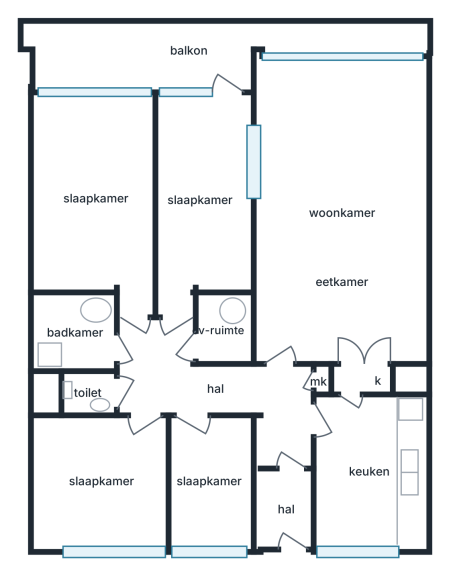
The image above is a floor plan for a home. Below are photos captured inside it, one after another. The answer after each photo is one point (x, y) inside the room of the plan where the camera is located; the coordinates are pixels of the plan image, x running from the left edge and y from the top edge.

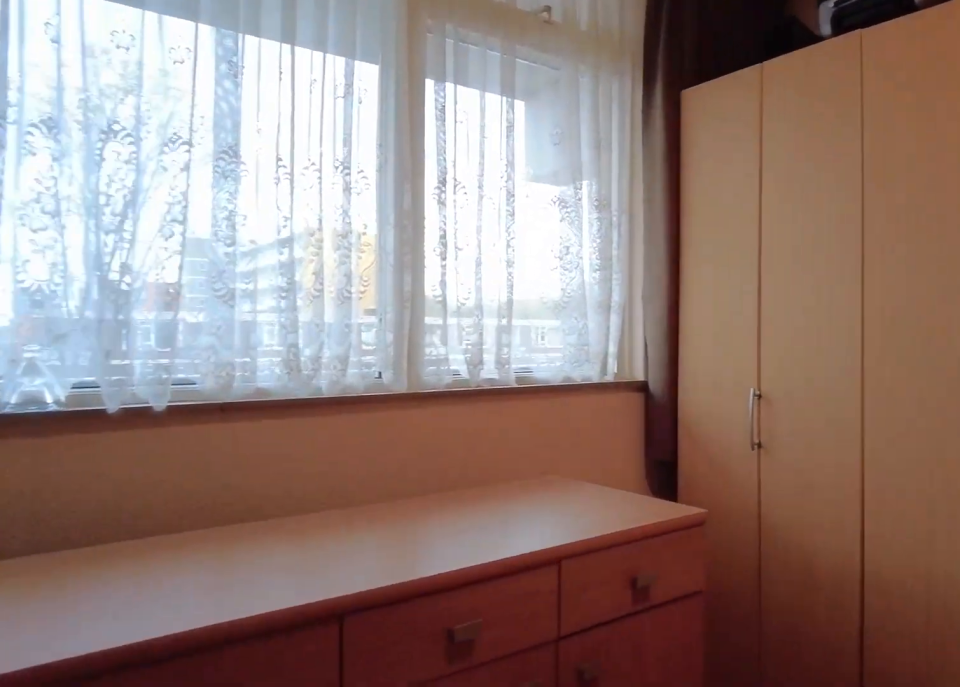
(101, 480)
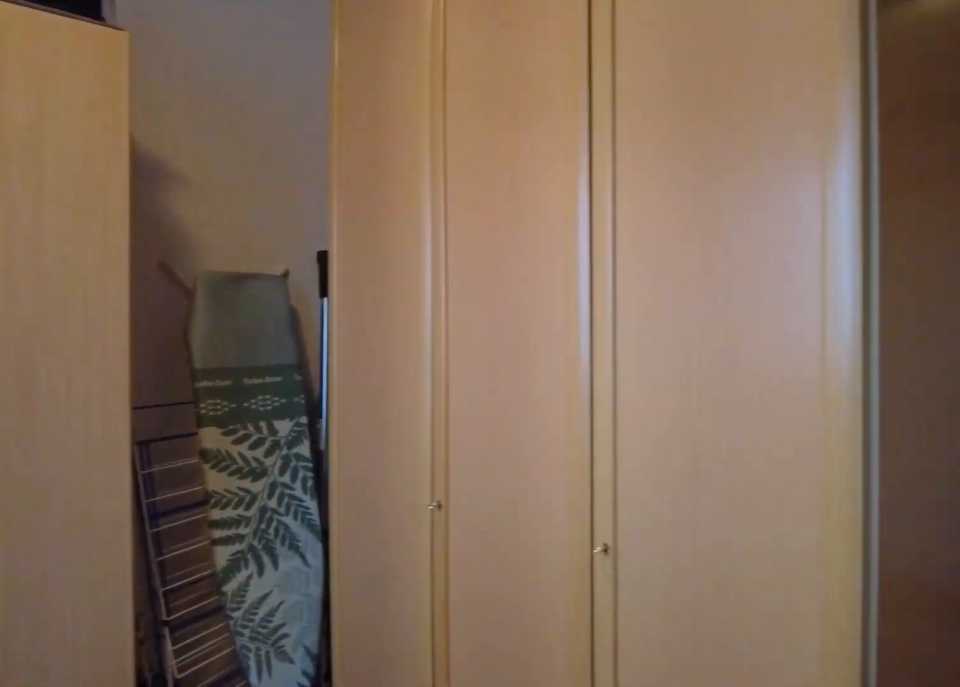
(101, 480)
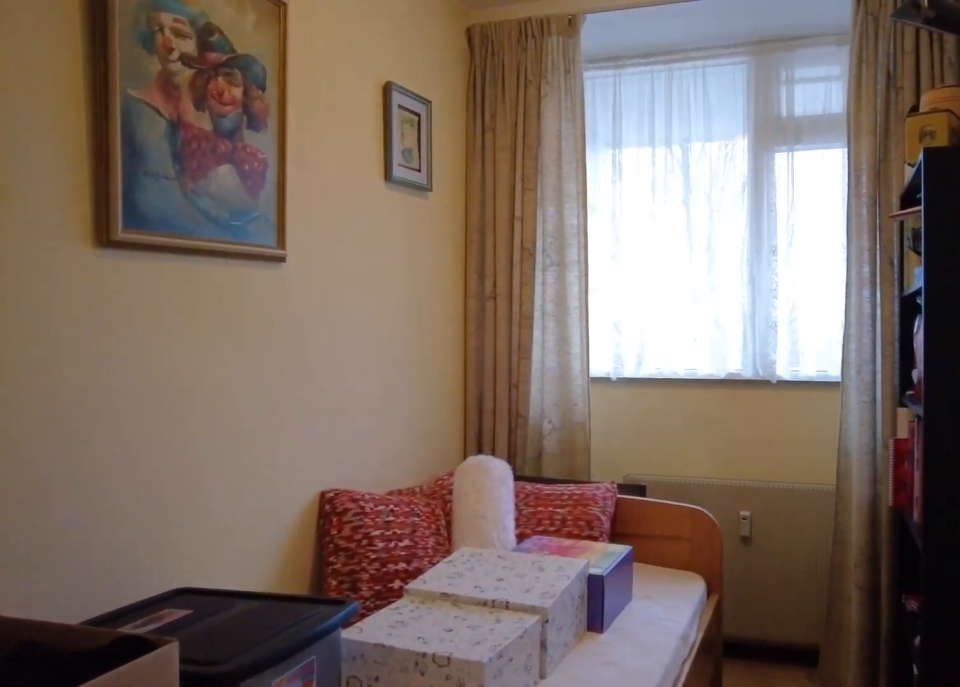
(209, 481)
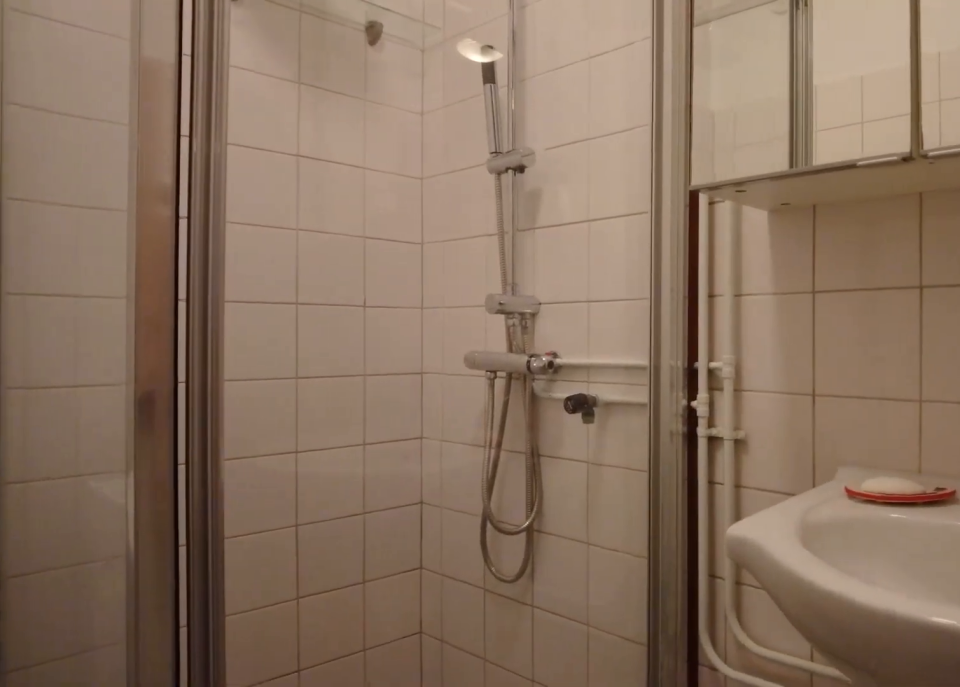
(75, 332)
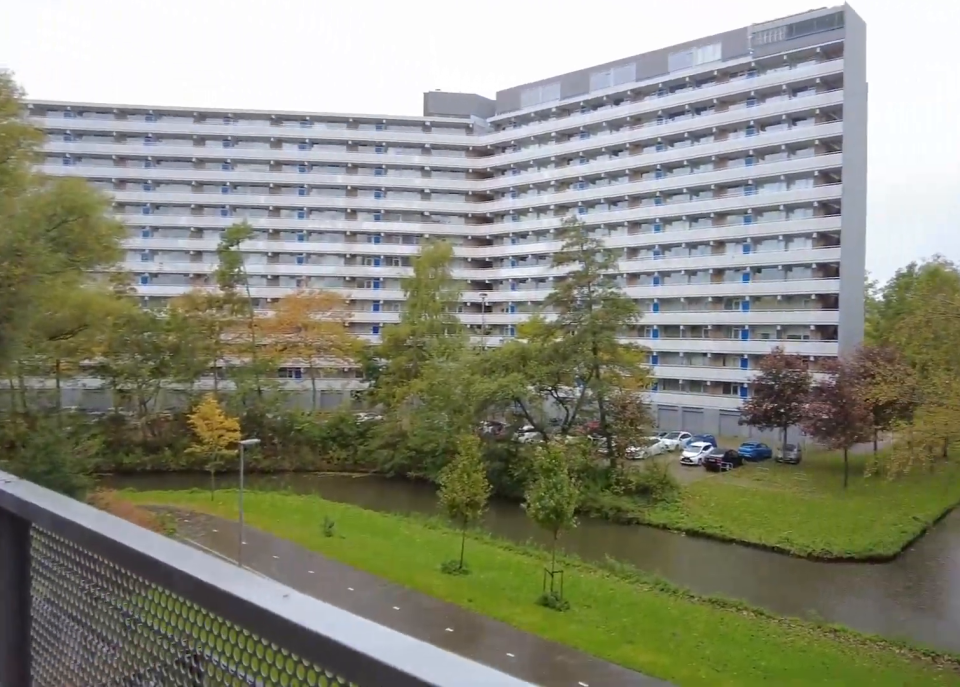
(189, 51)
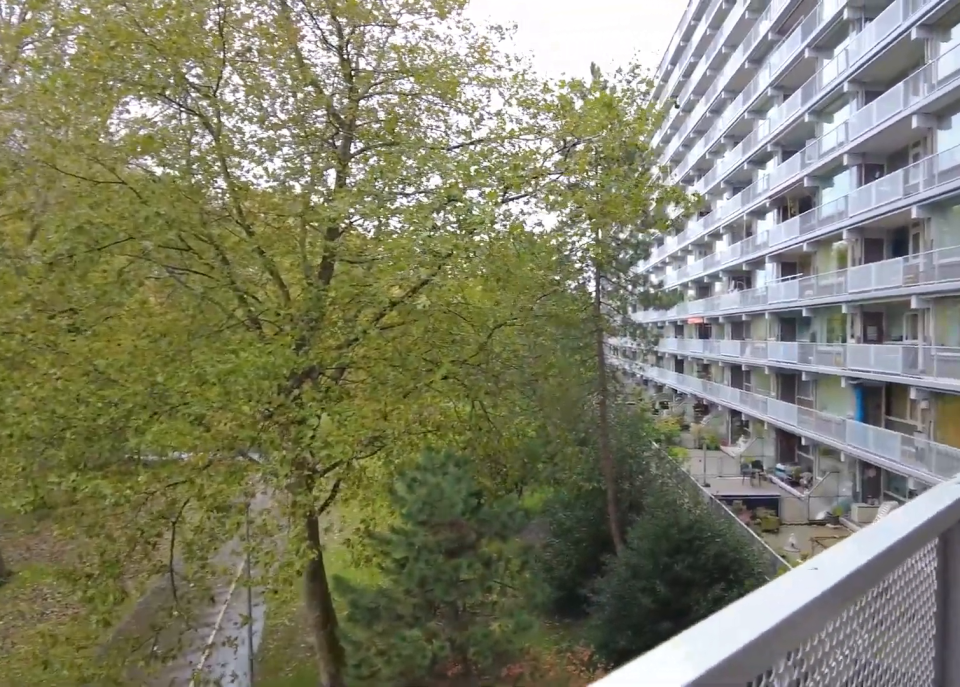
(189, 51)
